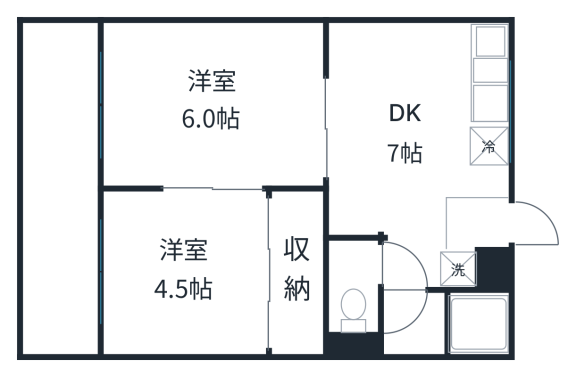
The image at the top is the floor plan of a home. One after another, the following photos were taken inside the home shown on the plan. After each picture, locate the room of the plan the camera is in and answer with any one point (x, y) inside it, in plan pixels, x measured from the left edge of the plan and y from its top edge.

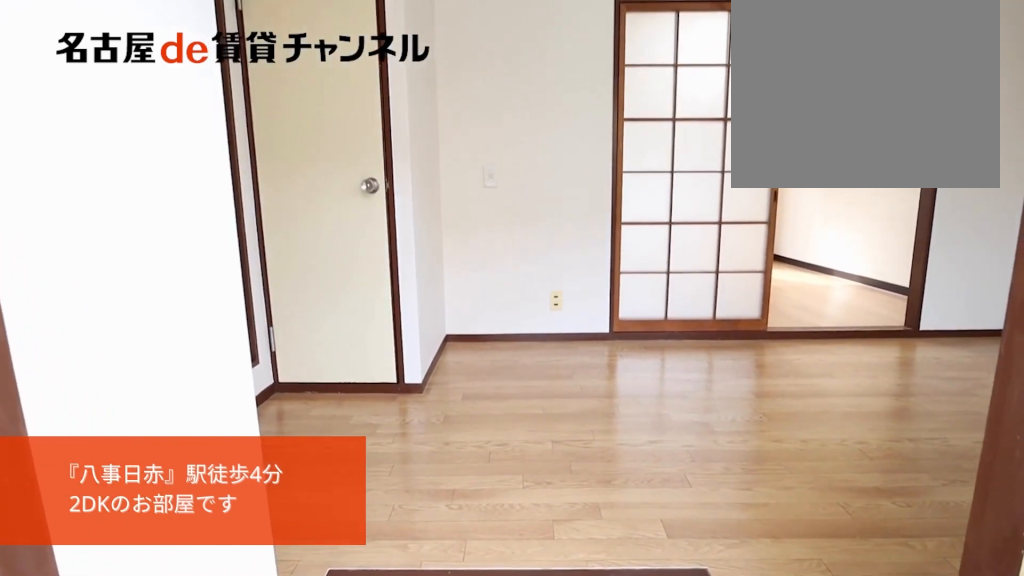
(479, 226)
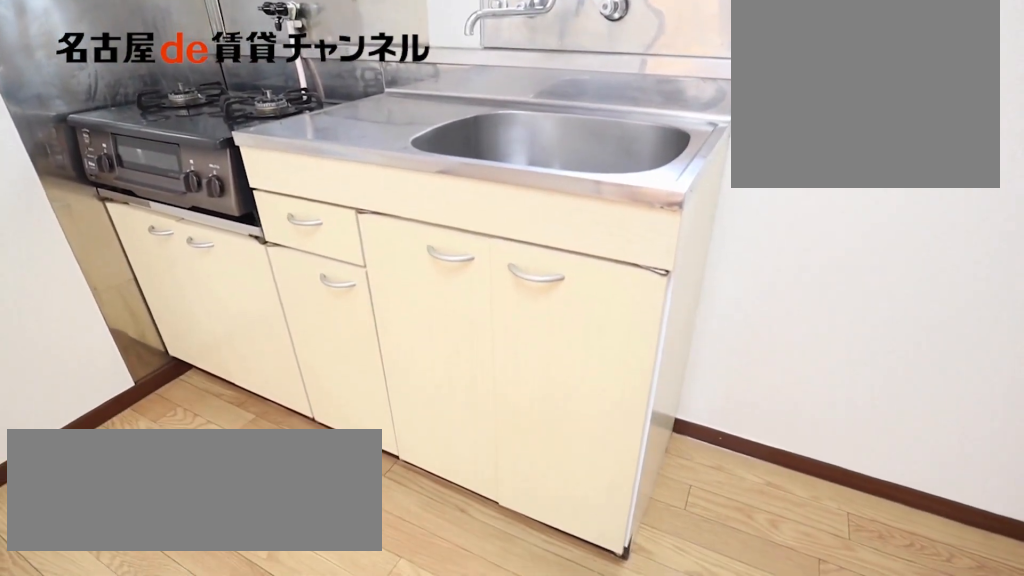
(487, 97)
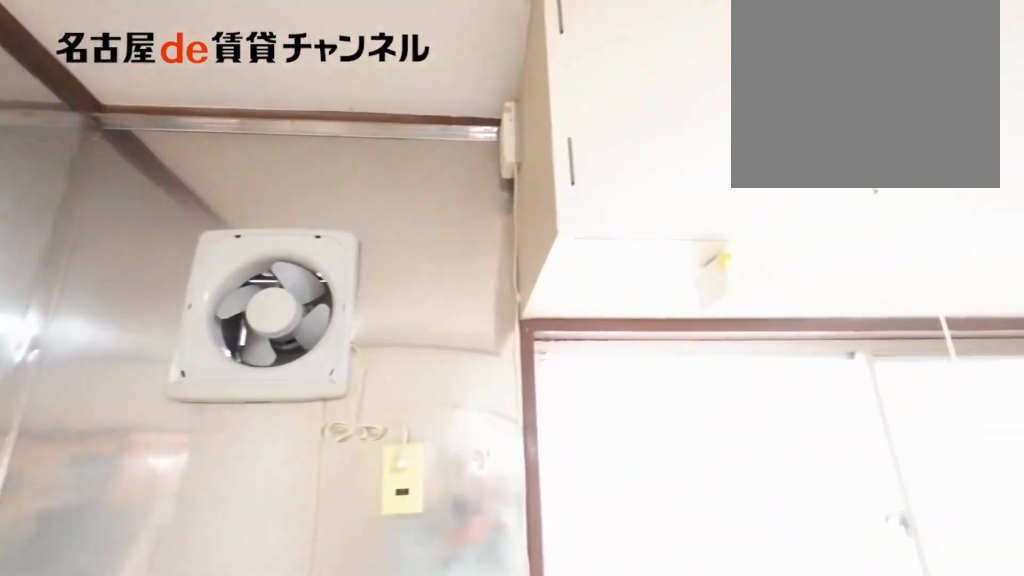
(487, 97)
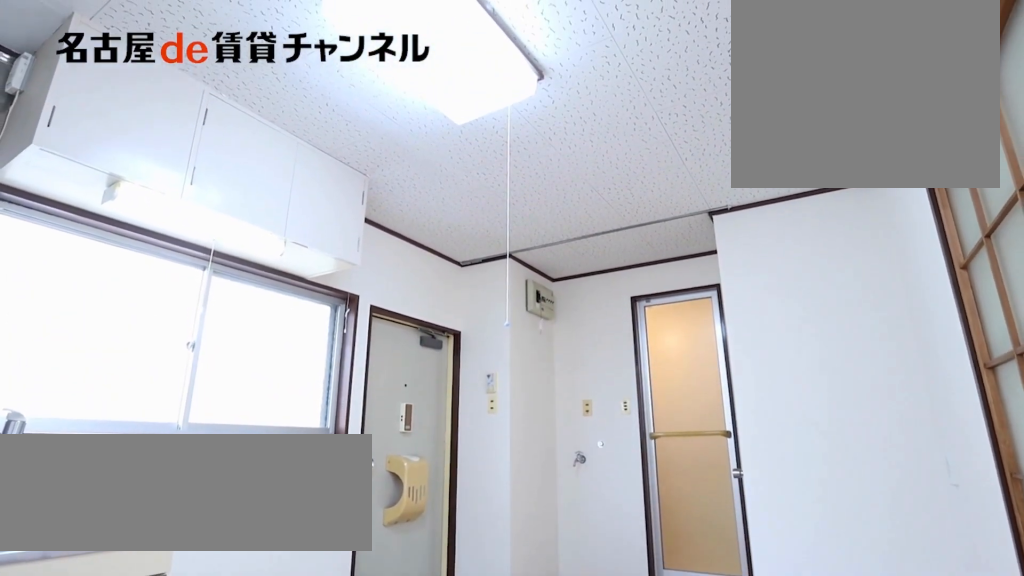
(426, 151)
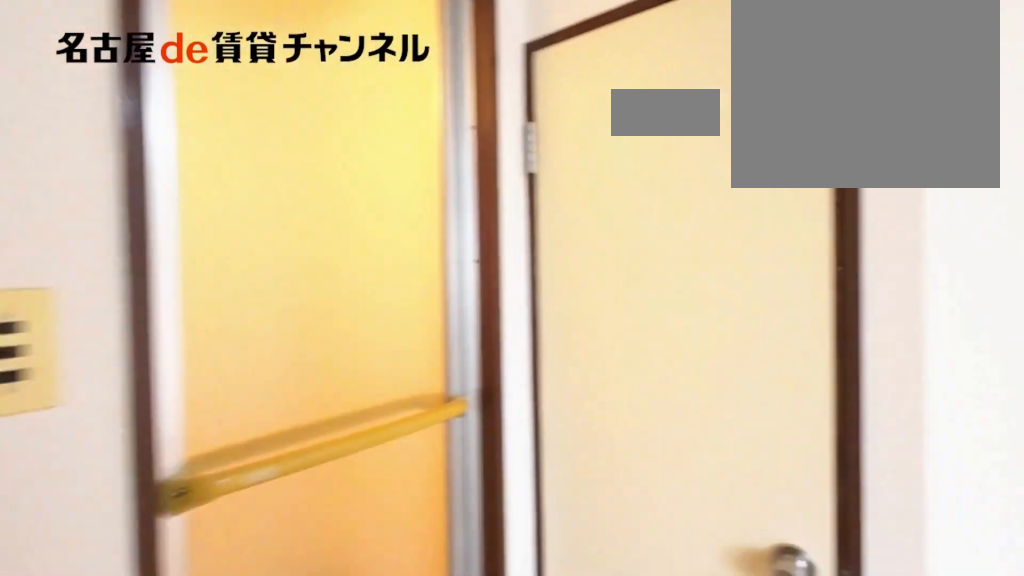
(426, 151)
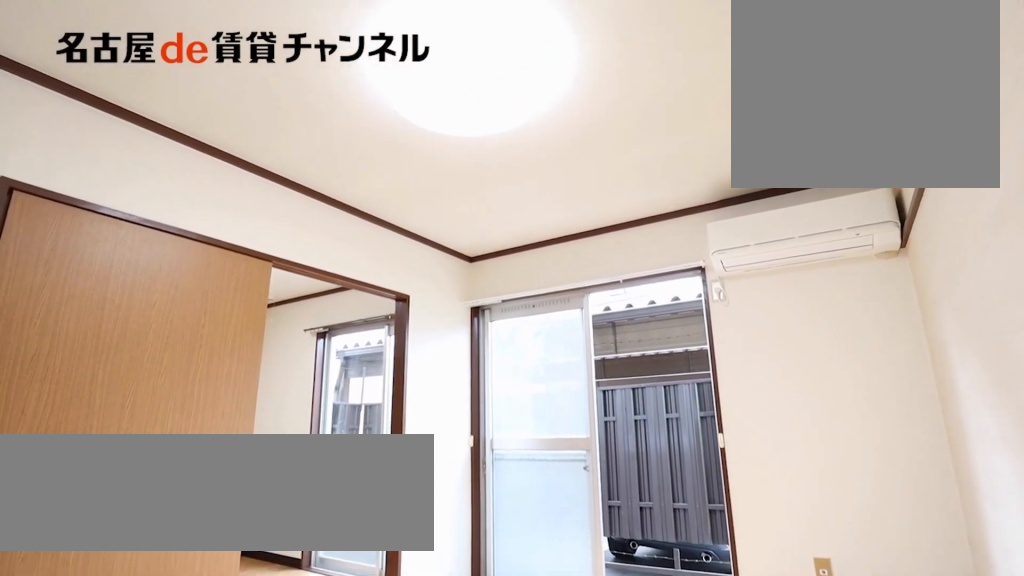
(213, 105)
